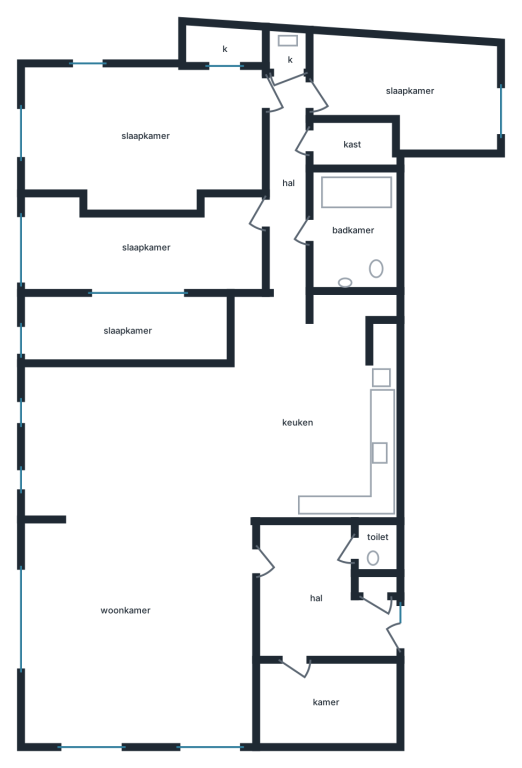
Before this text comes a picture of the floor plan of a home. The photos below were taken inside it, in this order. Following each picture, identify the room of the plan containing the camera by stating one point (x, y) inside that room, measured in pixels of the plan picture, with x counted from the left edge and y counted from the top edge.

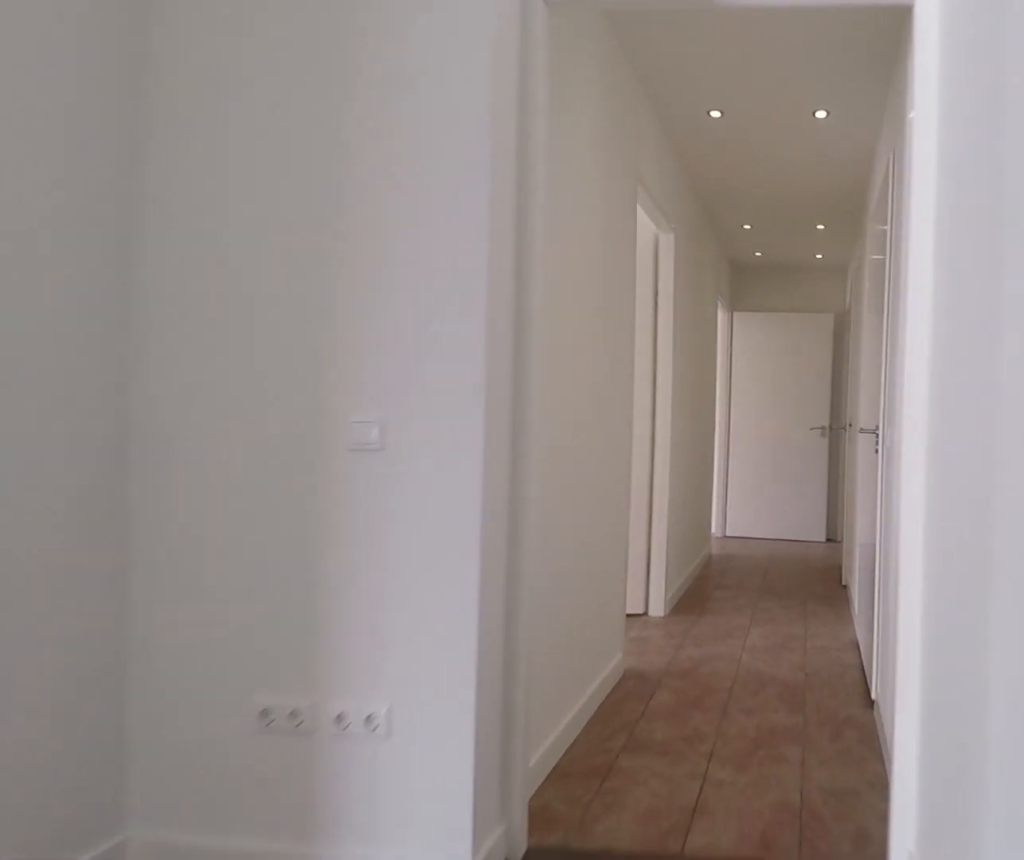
(315, 410)
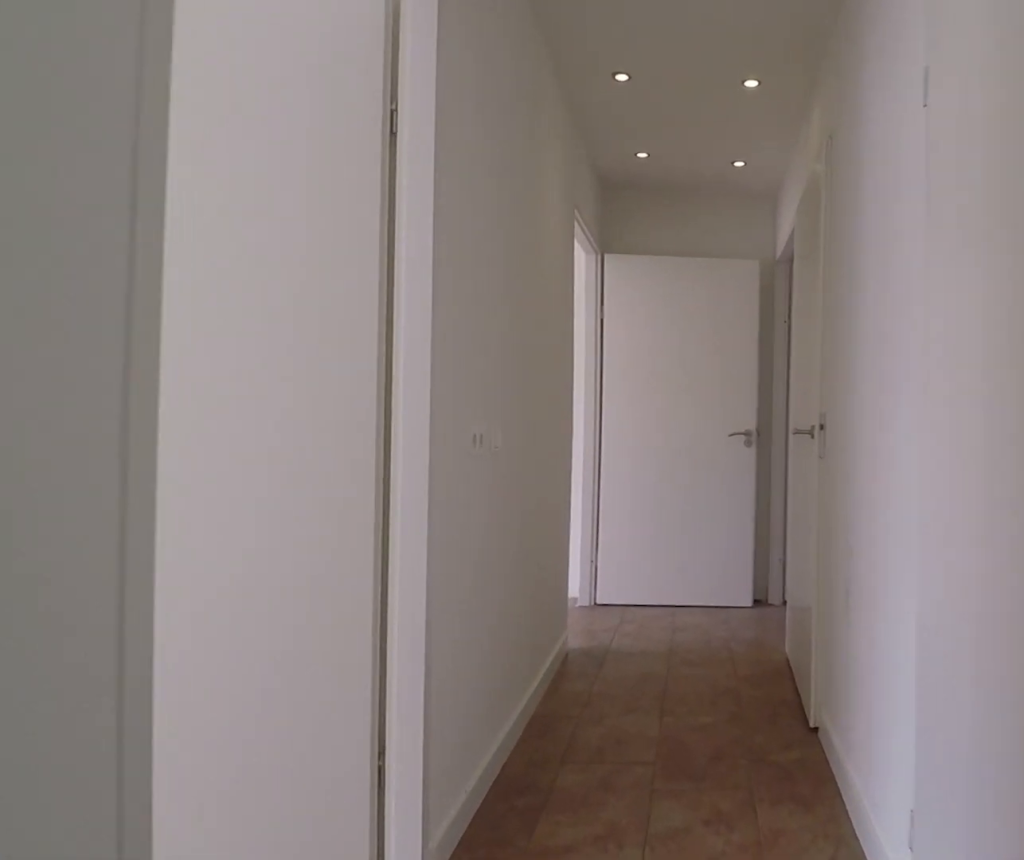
(288, 180)
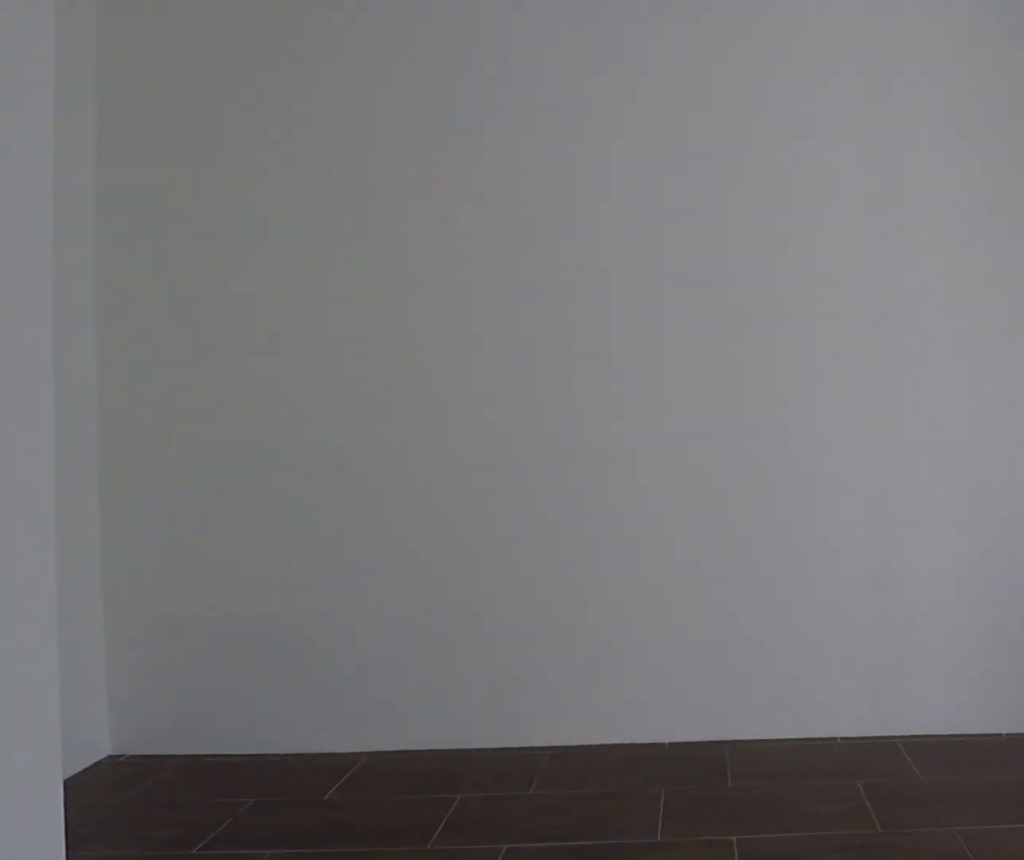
(146, 246)
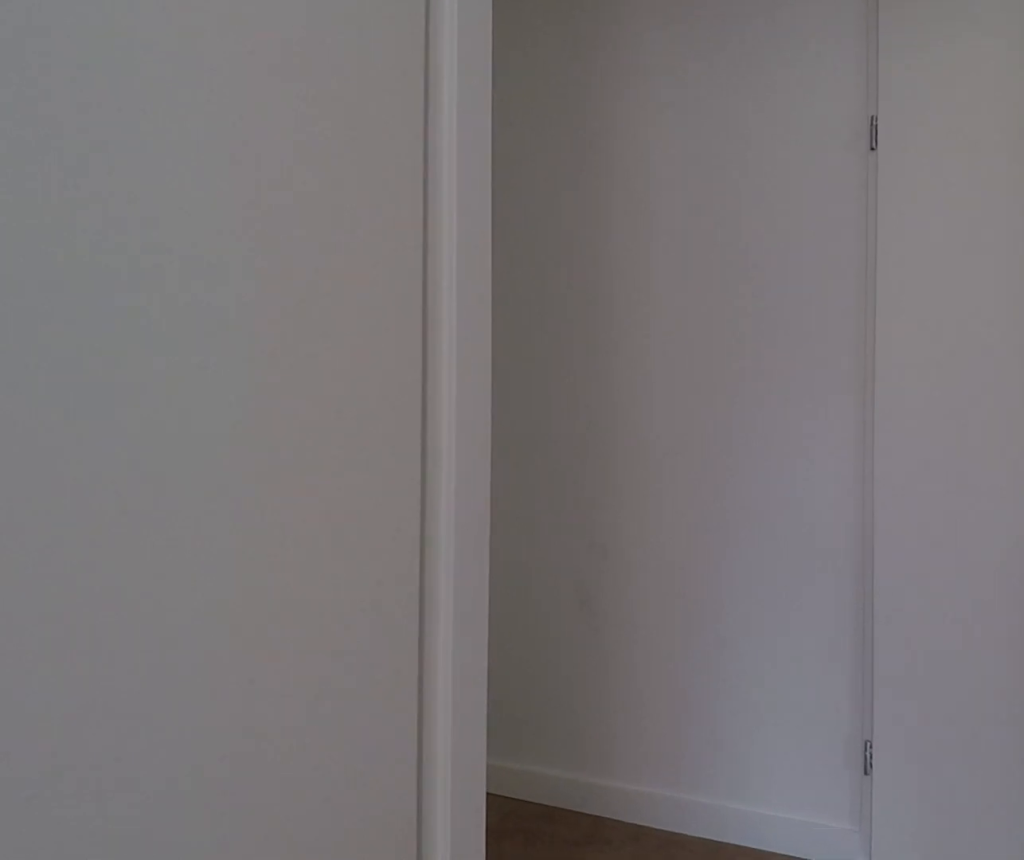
(146, 246)
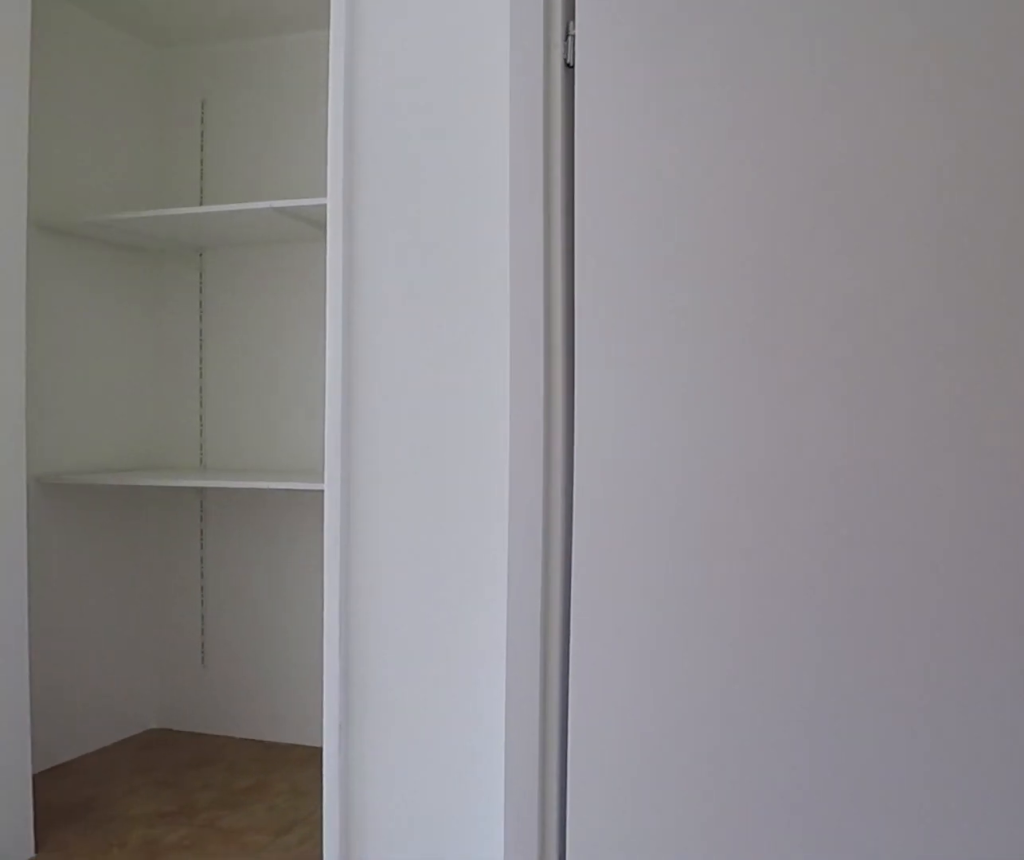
(288, 180)
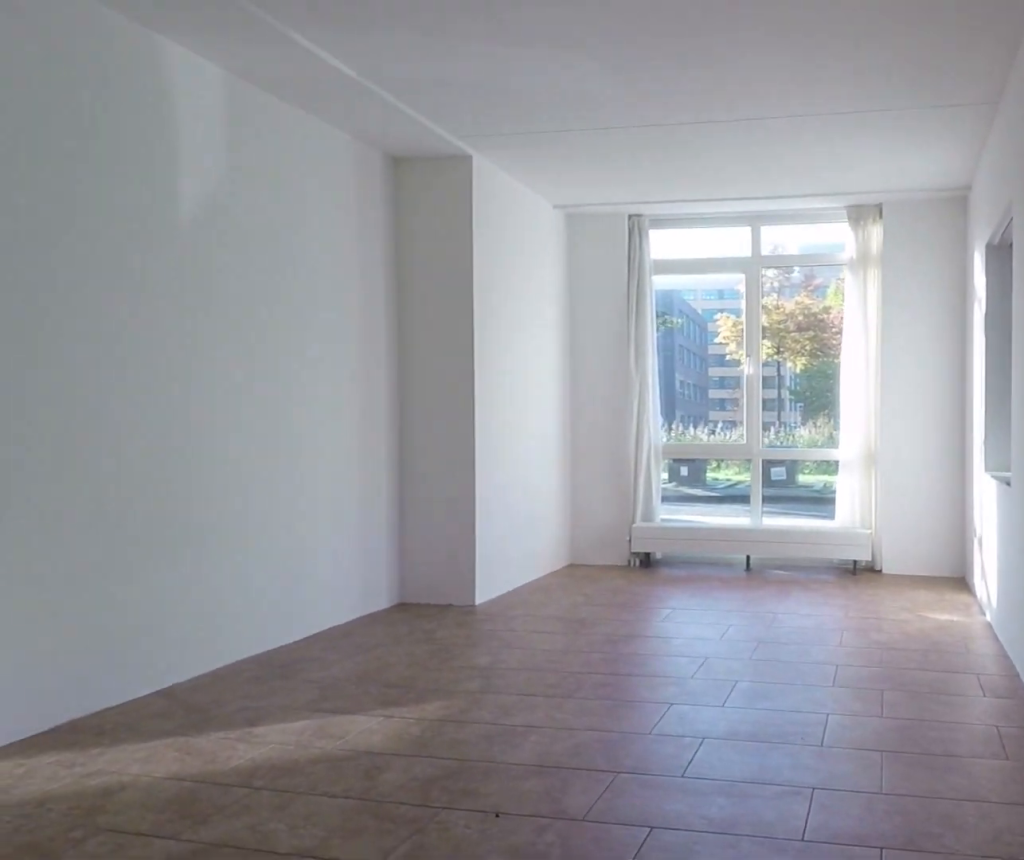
(145, 135)
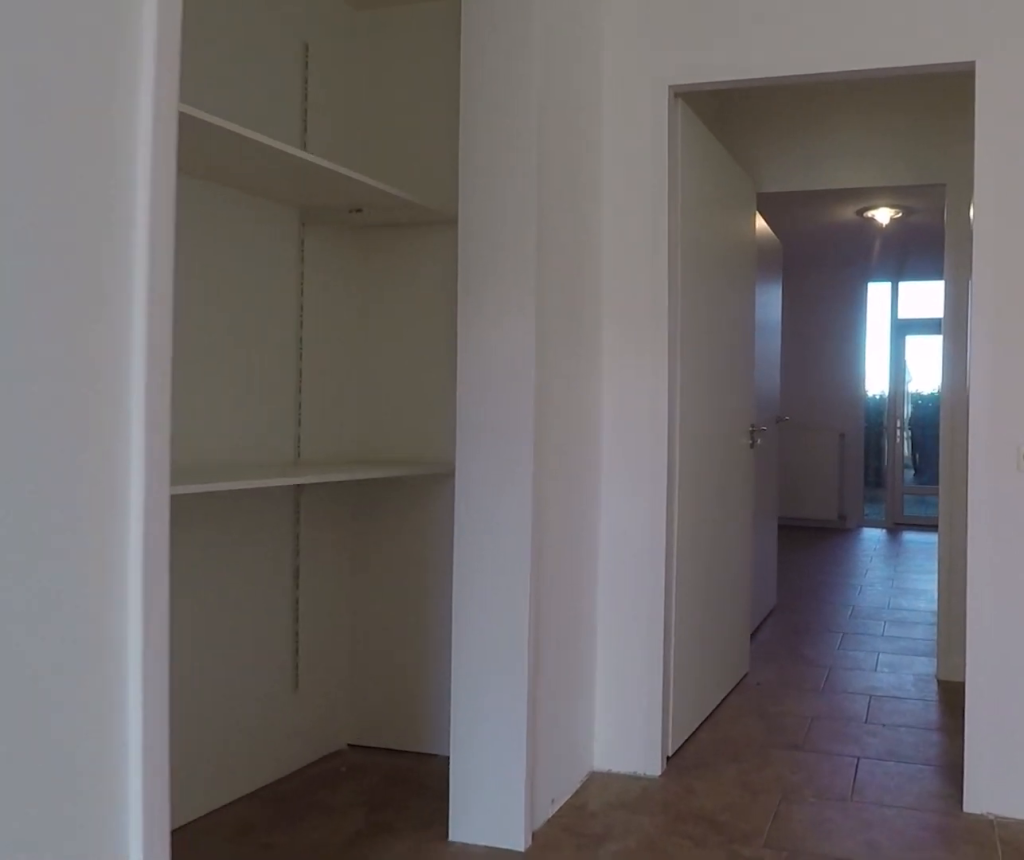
(145, 135)
